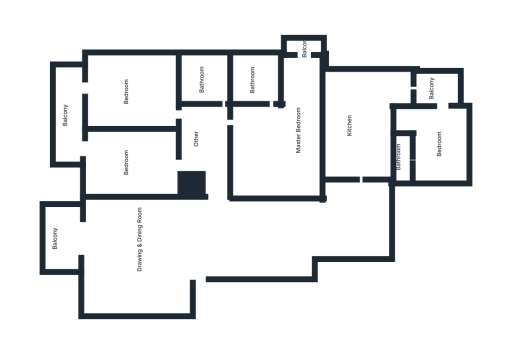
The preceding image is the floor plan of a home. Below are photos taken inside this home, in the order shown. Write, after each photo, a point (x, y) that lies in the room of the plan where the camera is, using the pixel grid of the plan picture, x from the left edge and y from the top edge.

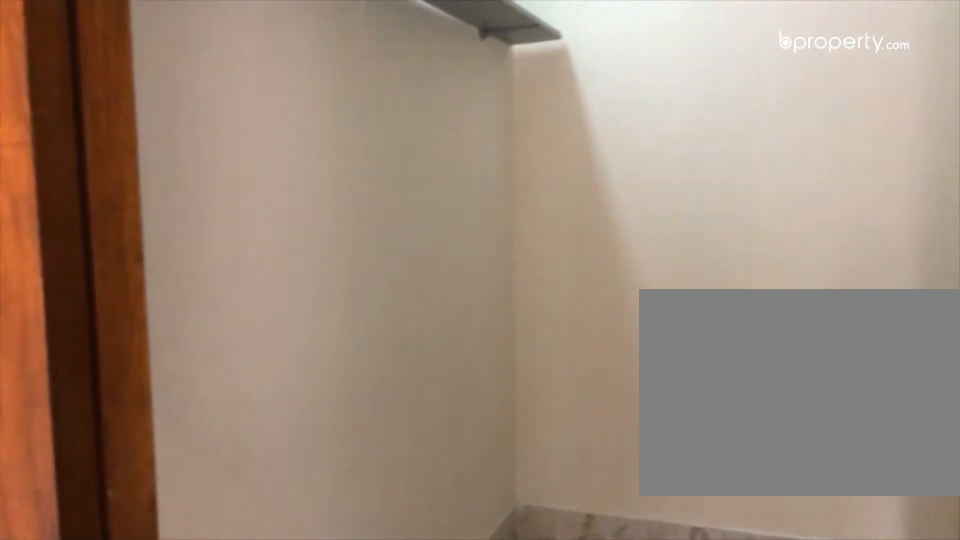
(435, 143)
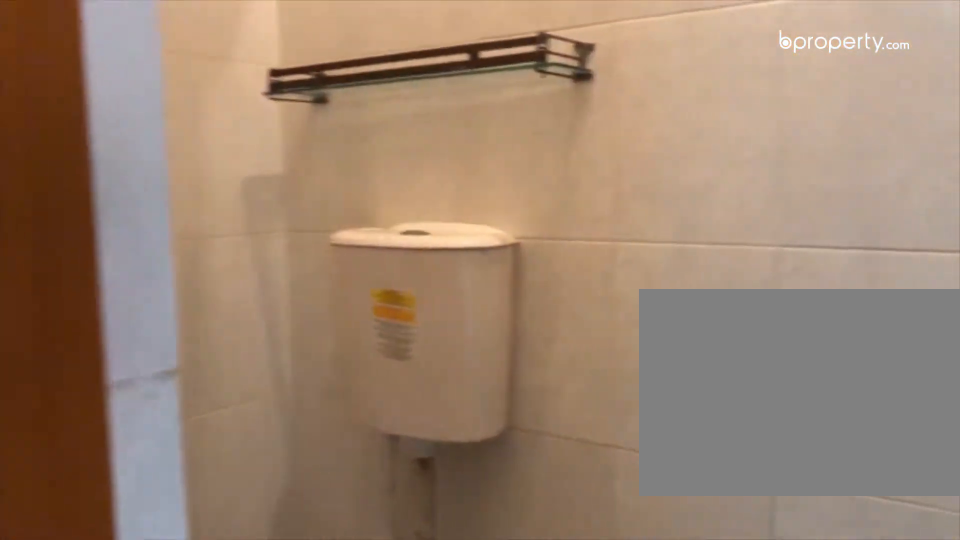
(402, 155)
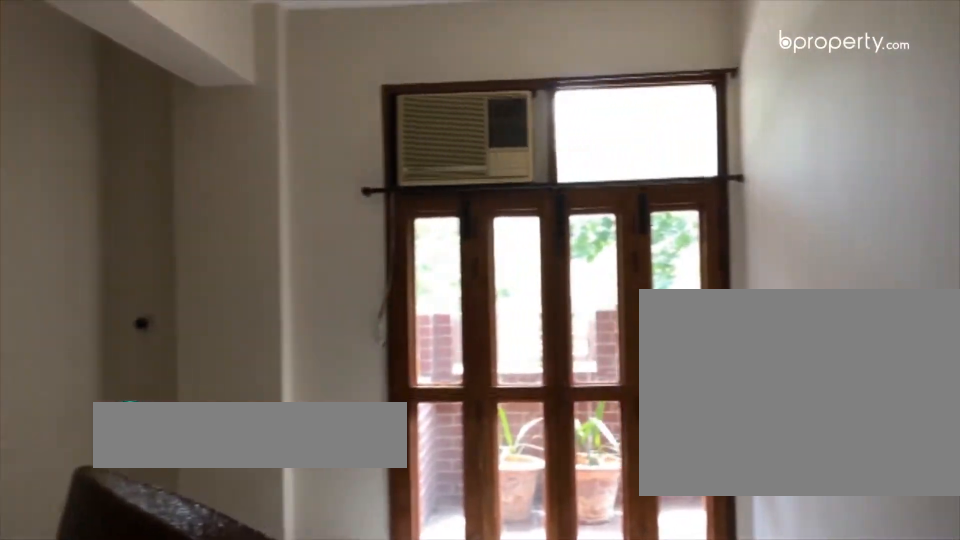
(138, 157)
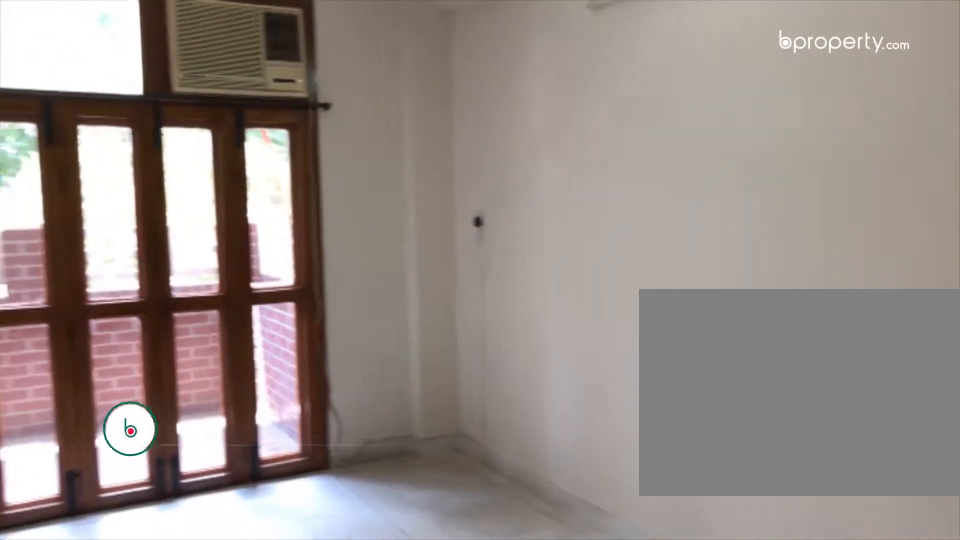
(126, 88)
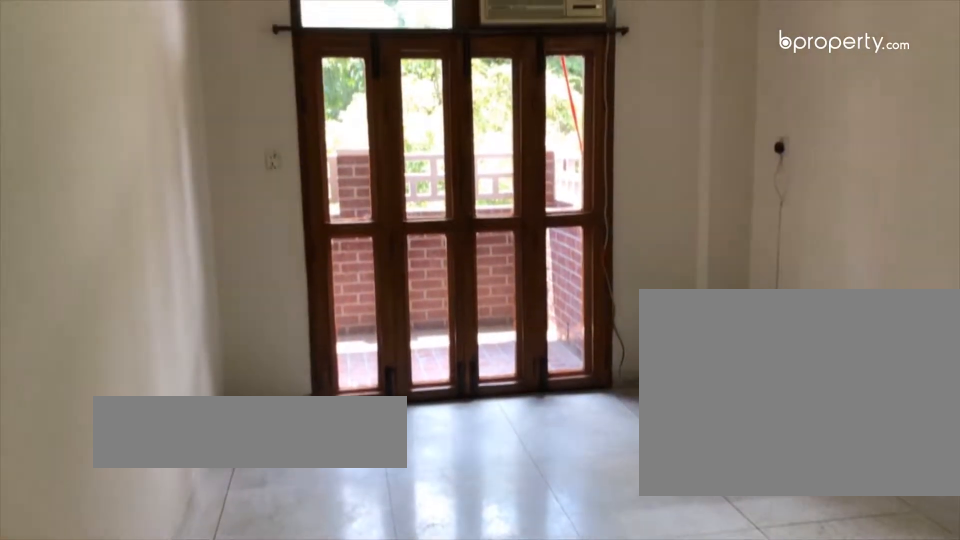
(126, 88)
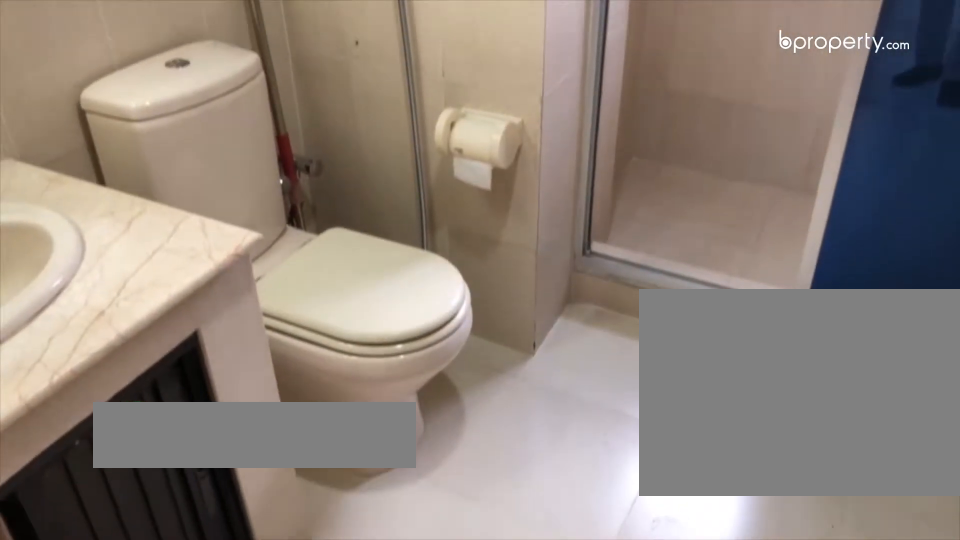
(202, 67)
